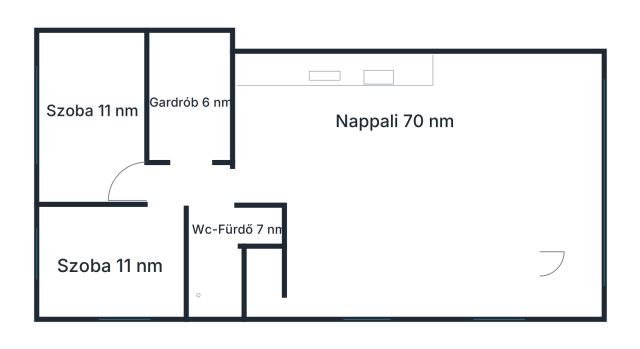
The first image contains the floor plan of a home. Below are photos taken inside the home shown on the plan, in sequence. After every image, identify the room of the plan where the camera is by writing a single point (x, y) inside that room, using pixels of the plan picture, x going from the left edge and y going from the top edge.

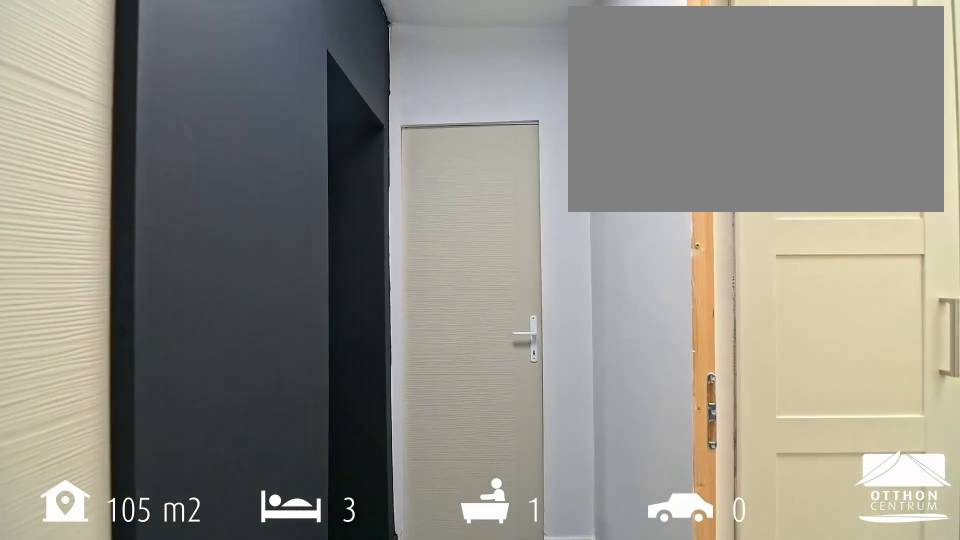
(189, 183)
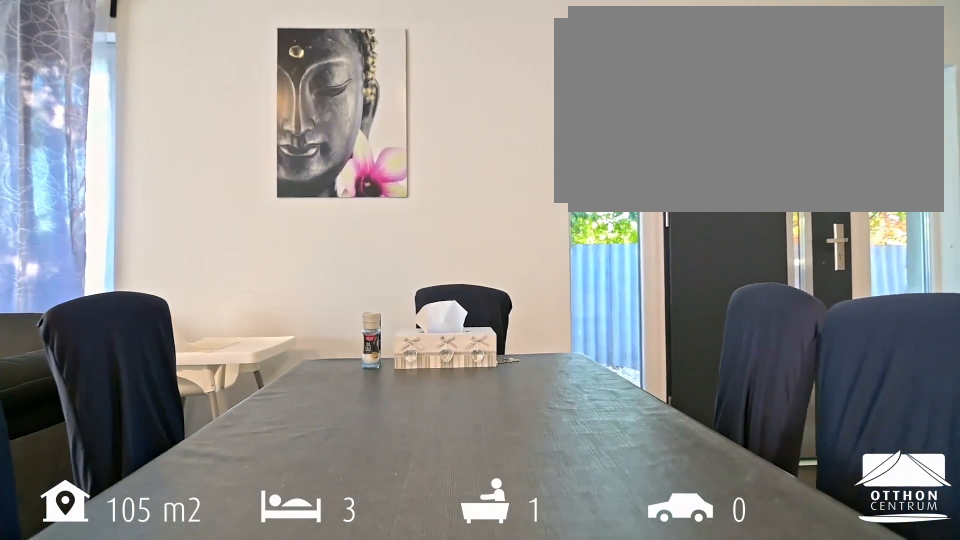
(418, 191)
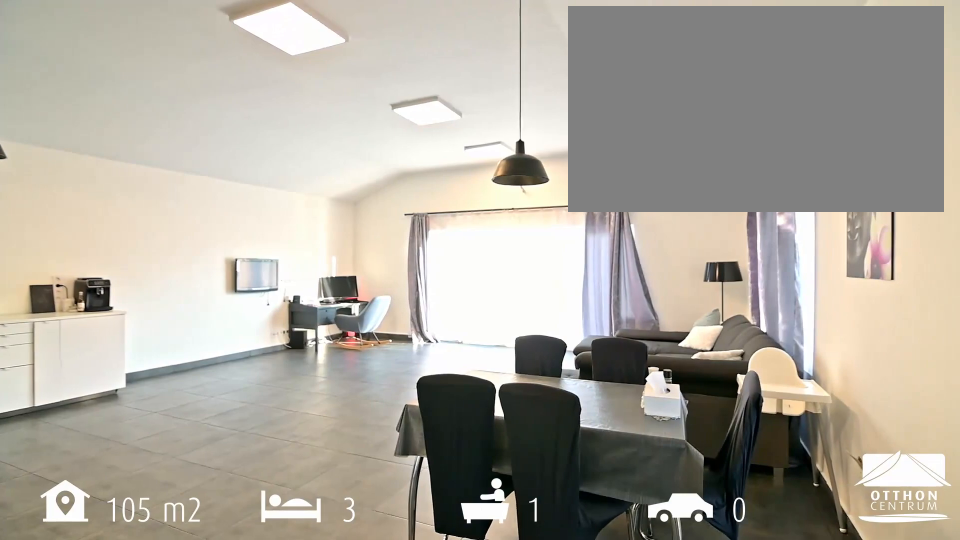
(418, 190)
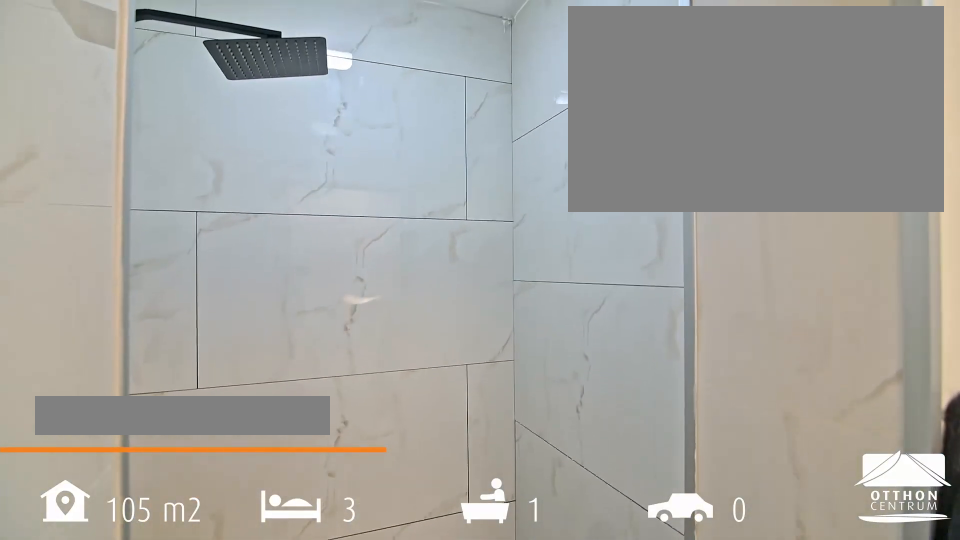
(213, 252)
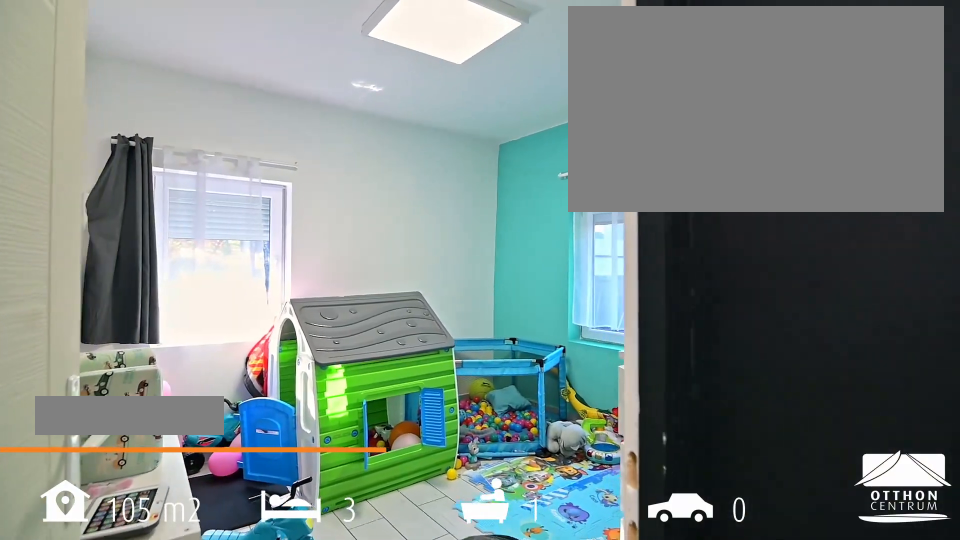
(110, 267)
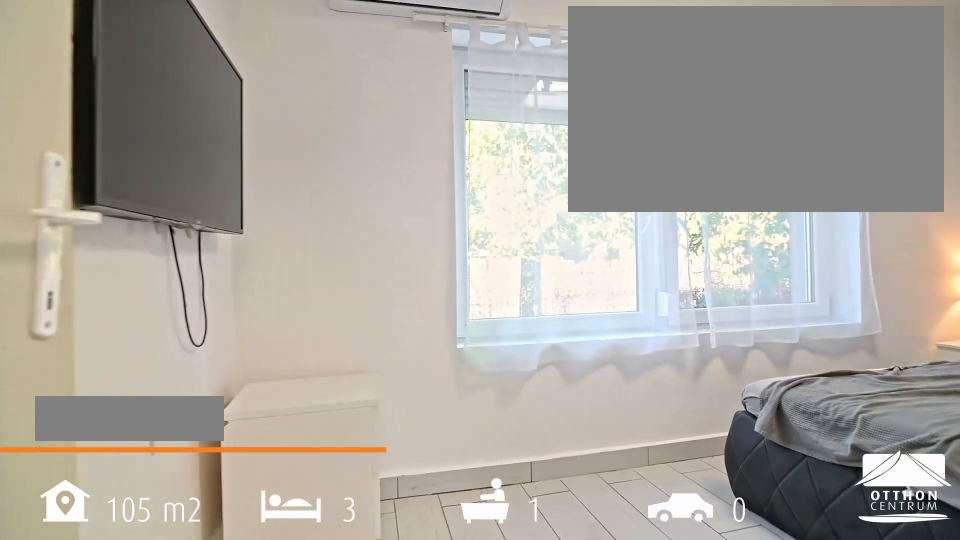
(93, 121)
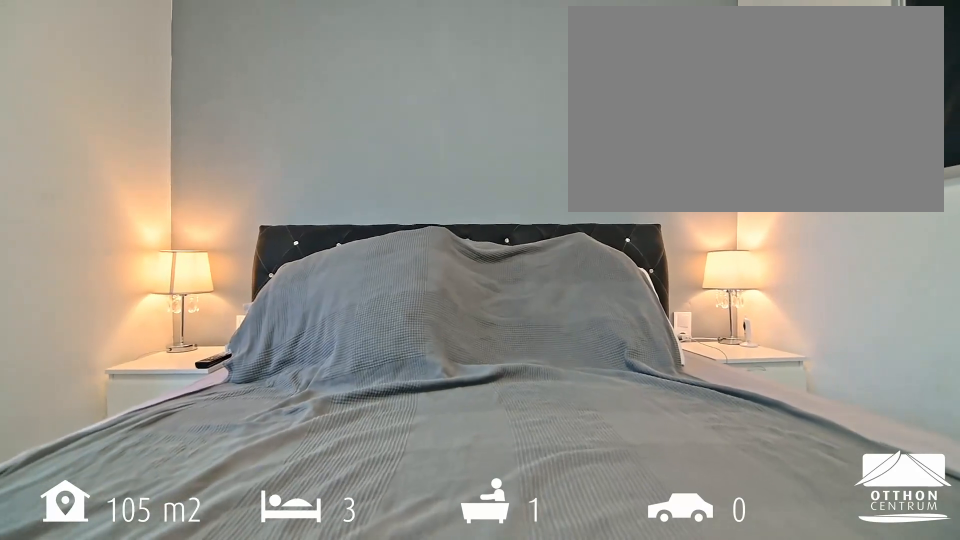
(93, 121)
